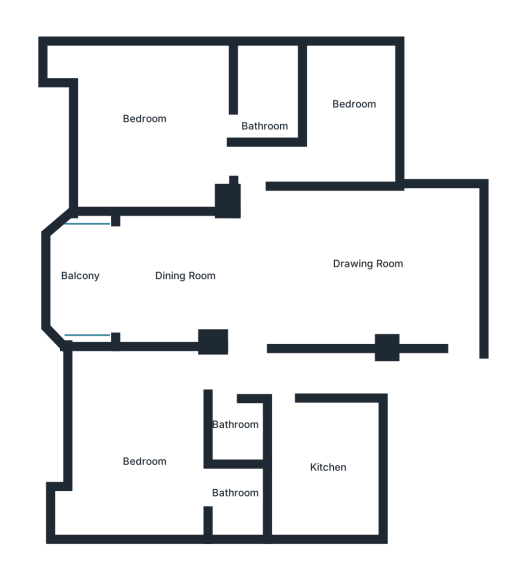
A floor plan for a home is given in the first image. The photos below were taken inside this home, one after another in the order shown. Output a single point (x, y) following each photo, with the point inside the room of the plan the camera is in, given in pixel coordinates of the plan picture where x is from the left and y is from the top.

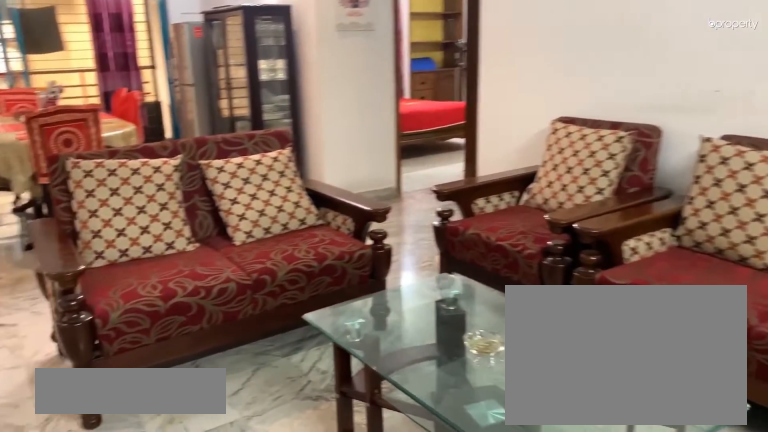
(350, 279)
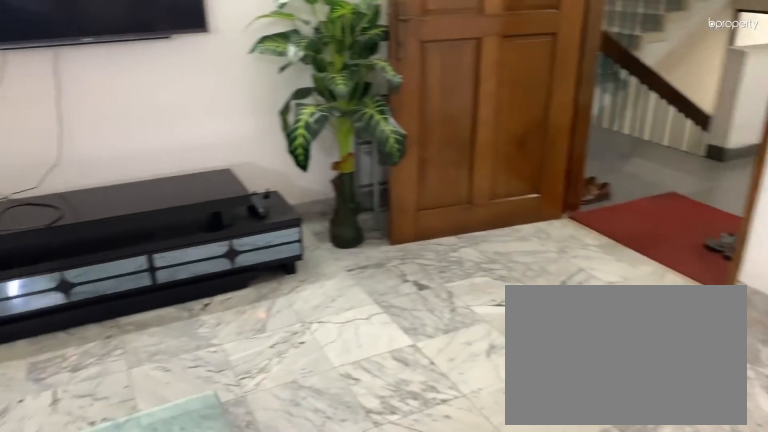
(350, 279)
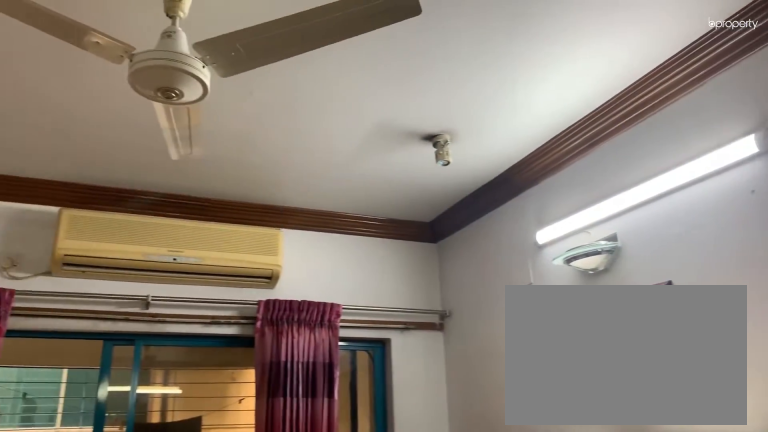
(153, 279)
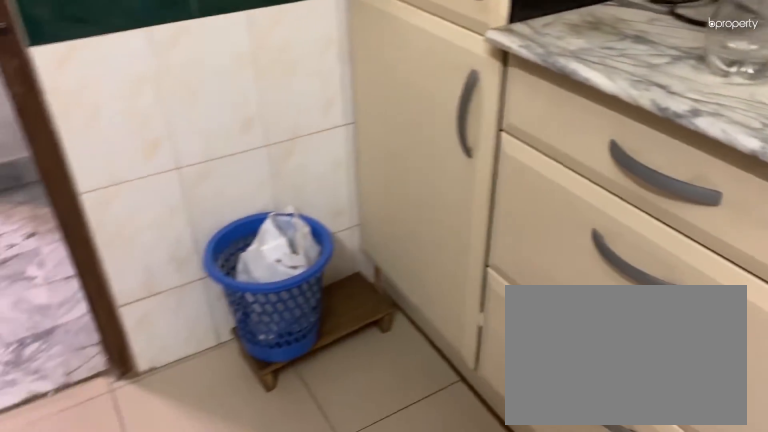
(324, 465)
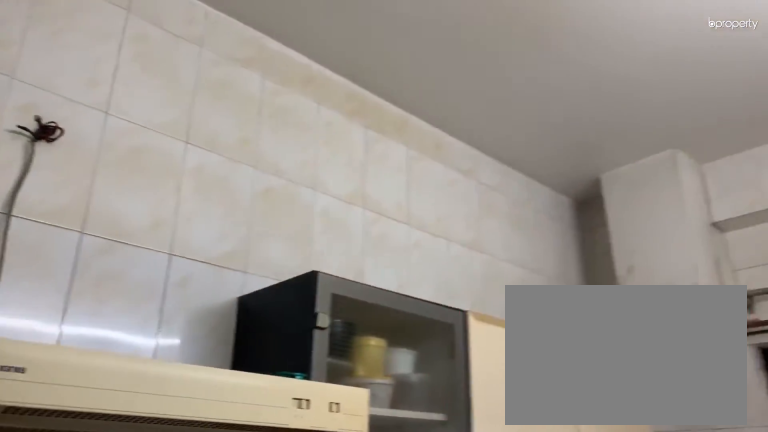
(324, 465)
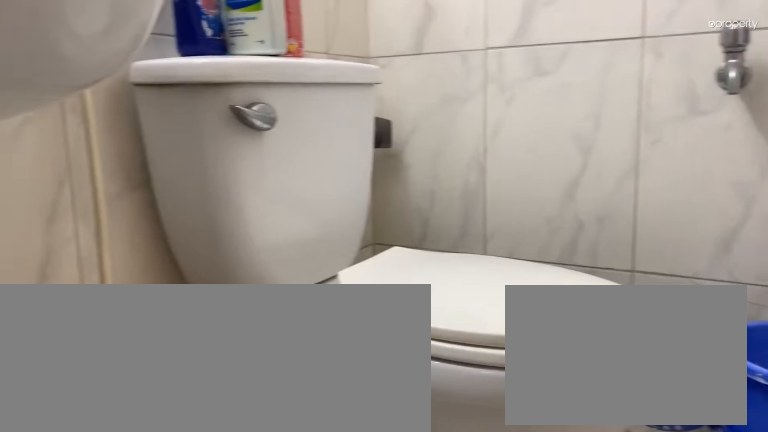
(237, 431)
